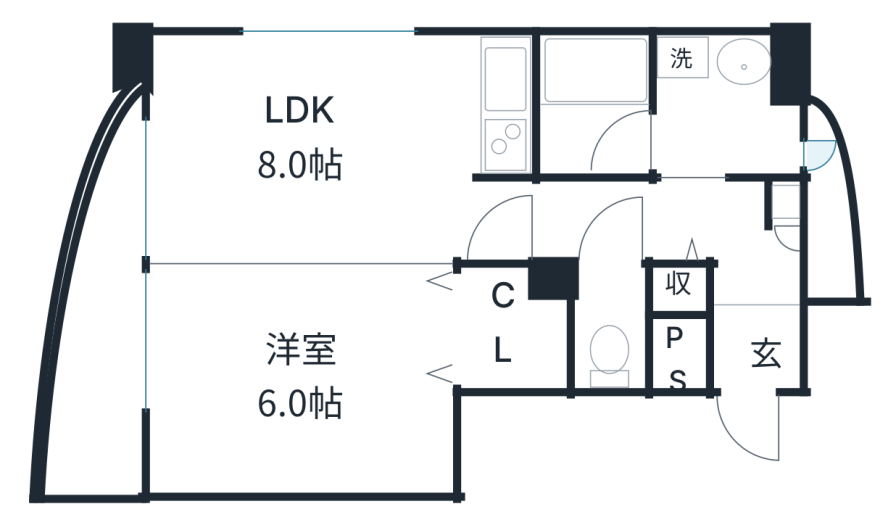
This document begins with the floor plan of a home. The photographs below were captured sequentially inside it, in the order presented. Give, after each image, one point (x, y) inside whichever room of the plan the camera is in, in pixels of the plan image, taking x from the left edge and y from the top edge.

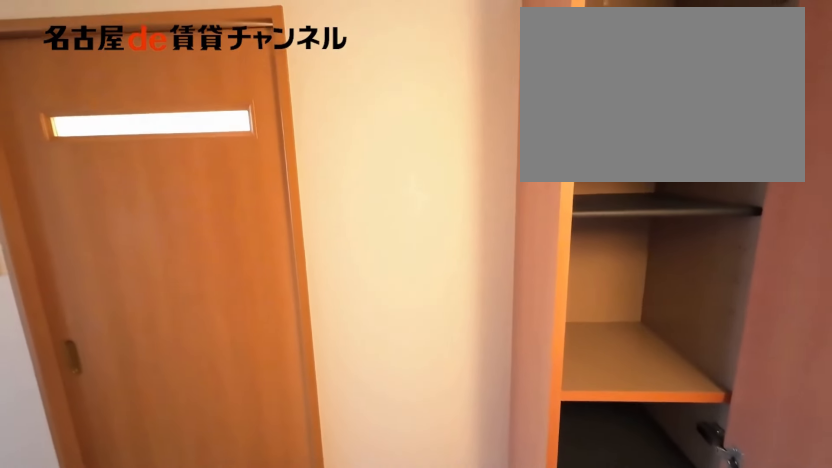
(785, 201)
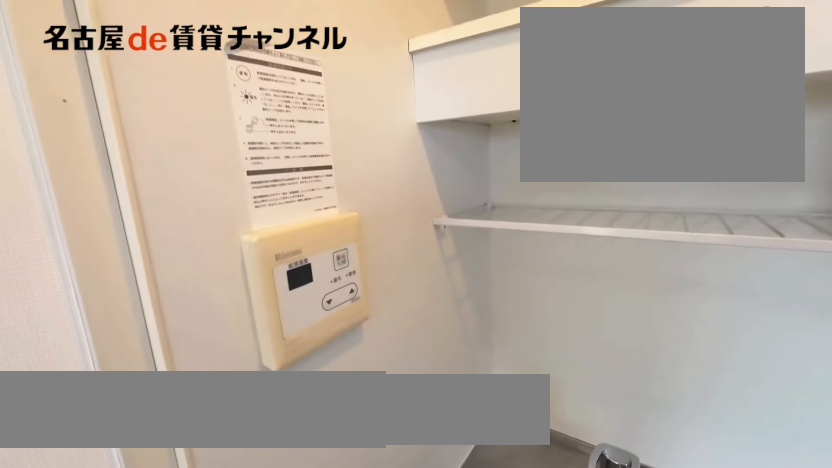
(510, 107)
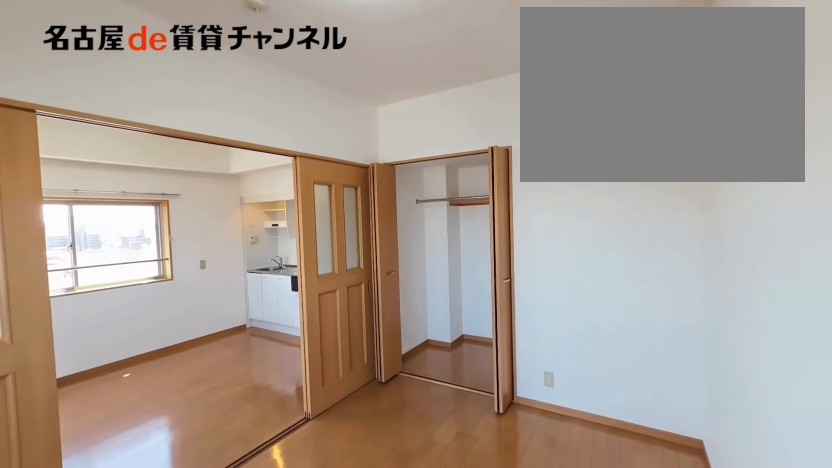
(299, 381)
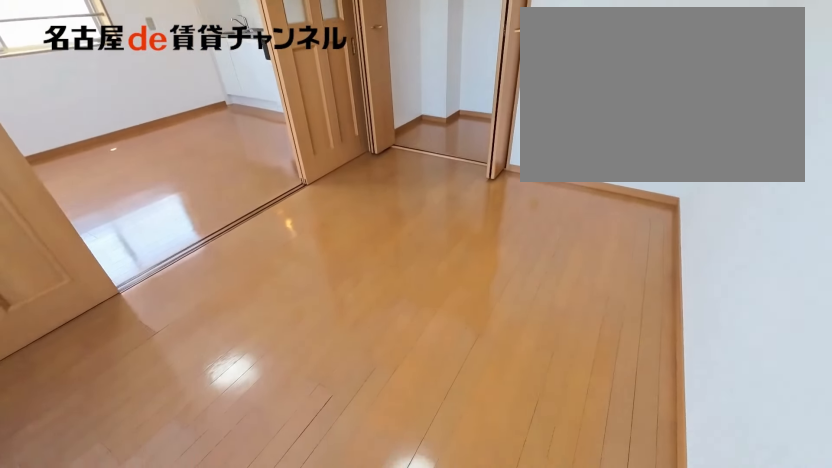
(299, 381)
